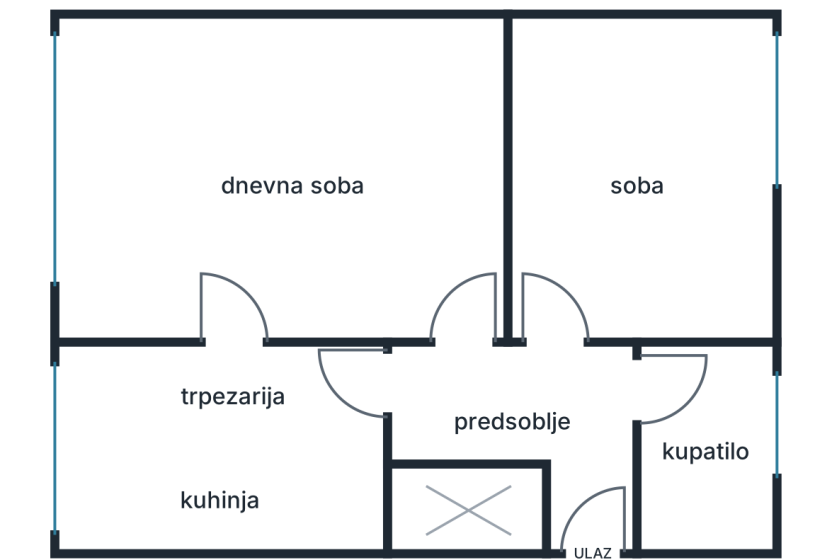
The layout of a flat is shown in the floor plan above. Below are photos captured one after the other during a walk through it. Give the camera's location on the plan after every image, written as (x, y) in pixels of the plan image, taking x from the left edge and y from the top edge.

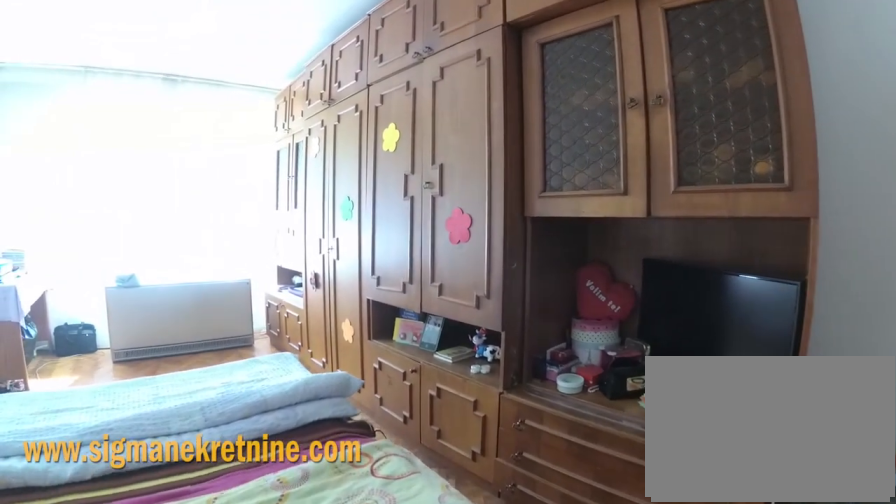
(479, 232)
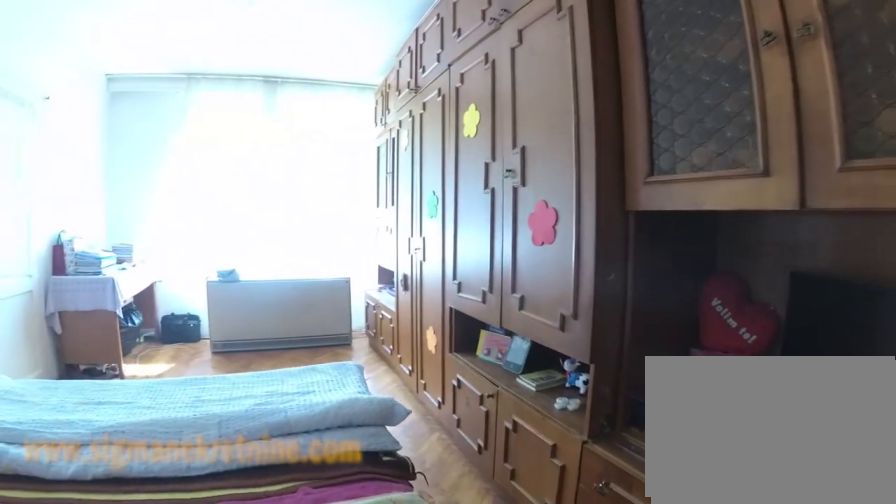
(479, 194)
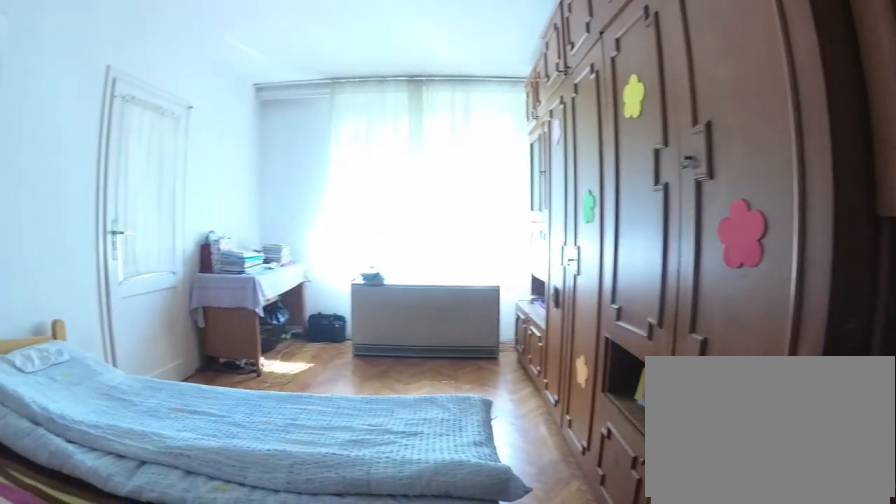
(460, 155)
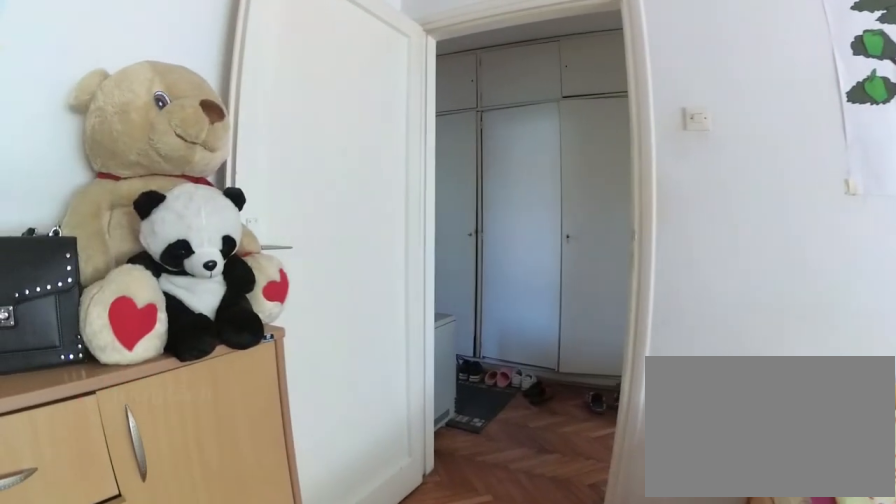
(443, 152)
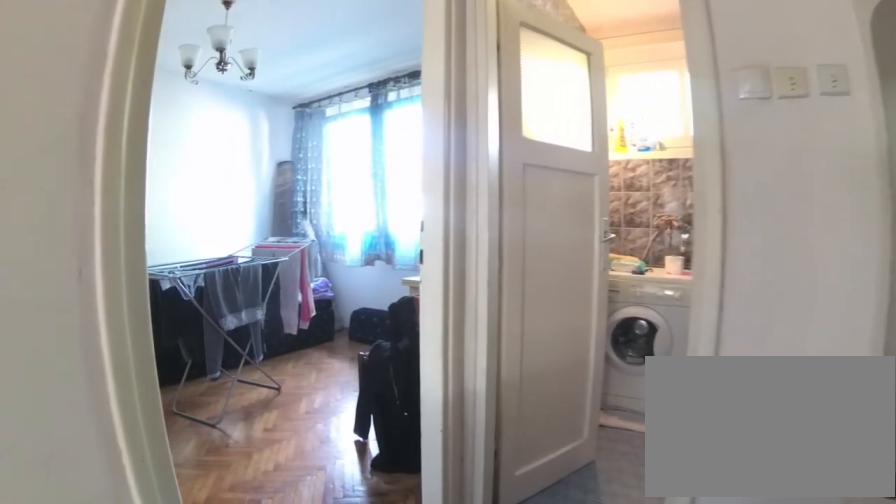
(513, 410)
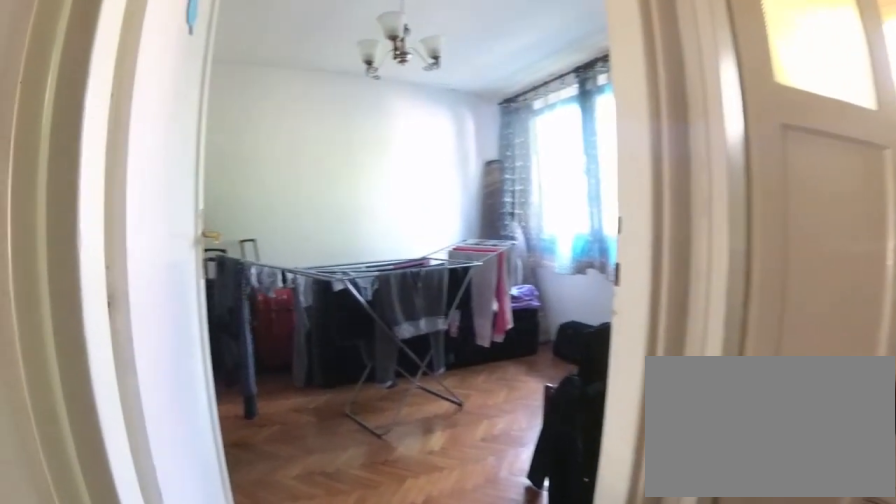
(541, 403)
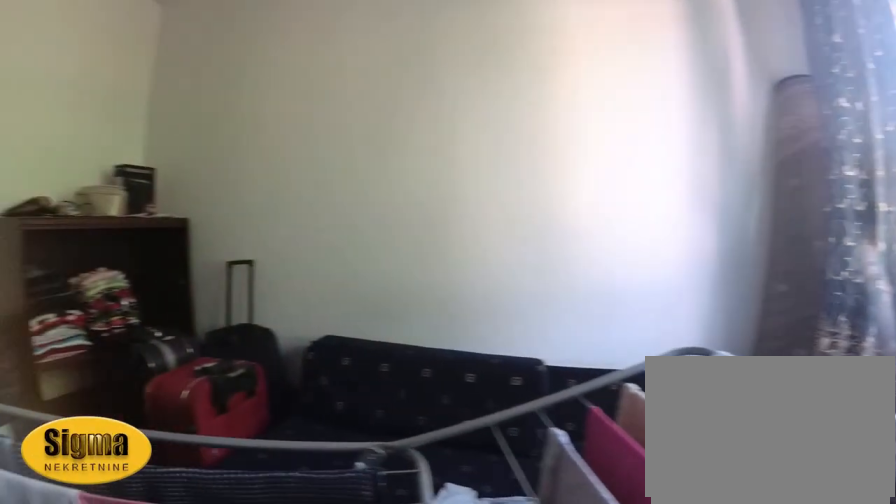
(649, 248)
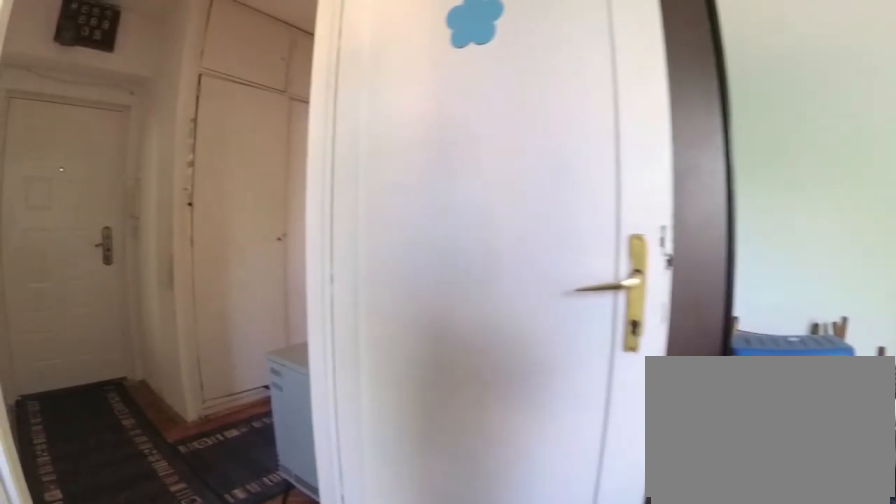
(637, 226)
